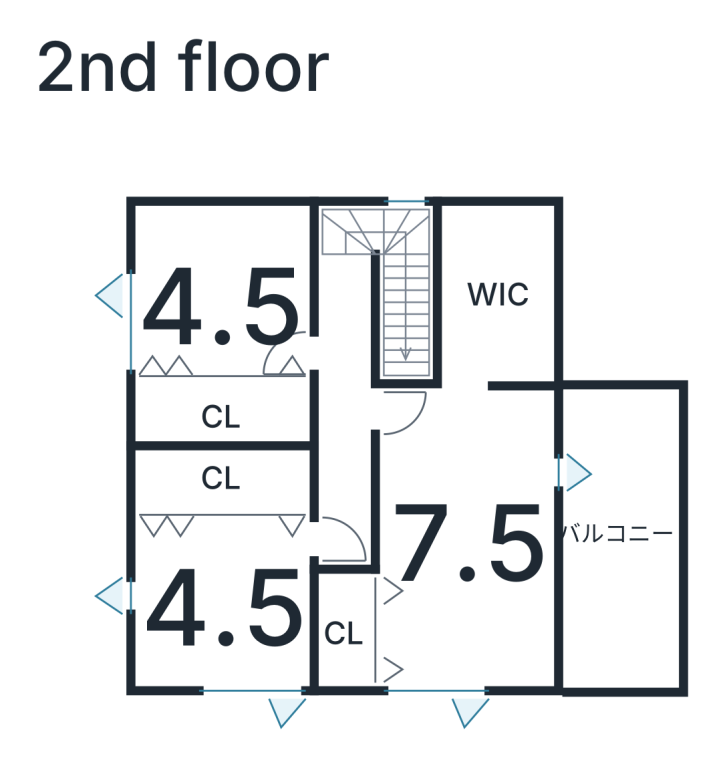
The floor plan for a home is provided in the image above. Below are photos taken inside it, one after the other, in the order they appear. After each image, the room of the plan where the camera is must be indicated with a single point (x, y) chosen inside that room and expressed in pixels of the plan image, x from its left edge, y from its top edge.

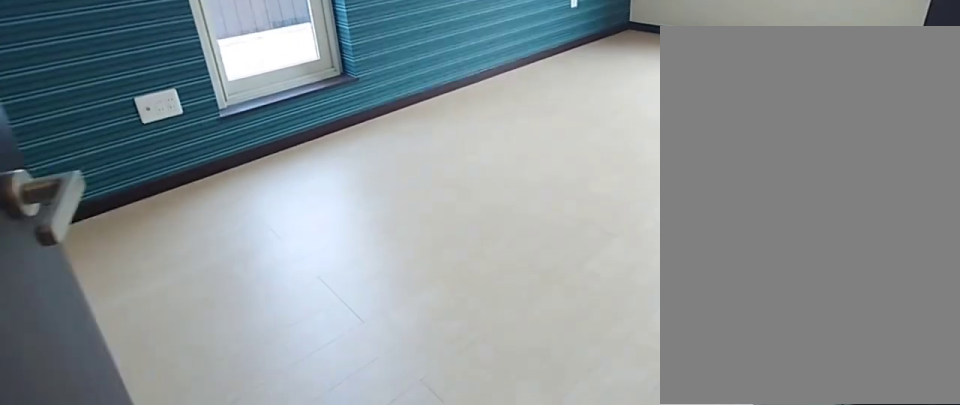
(462, 542)
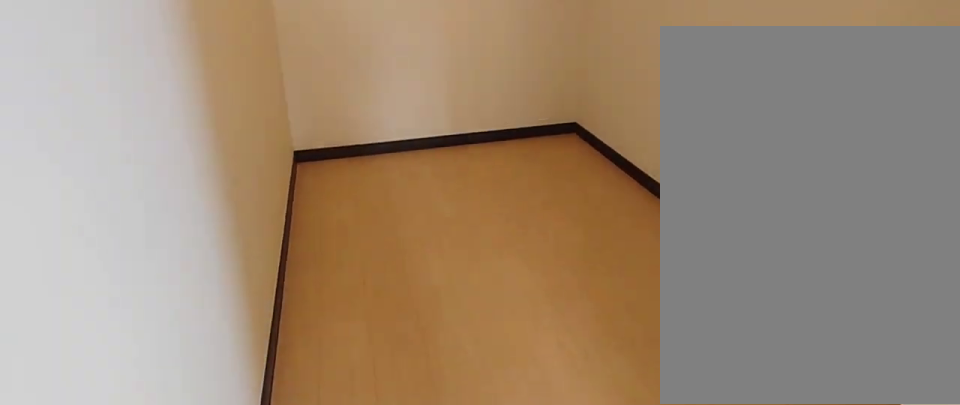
(495, 314)
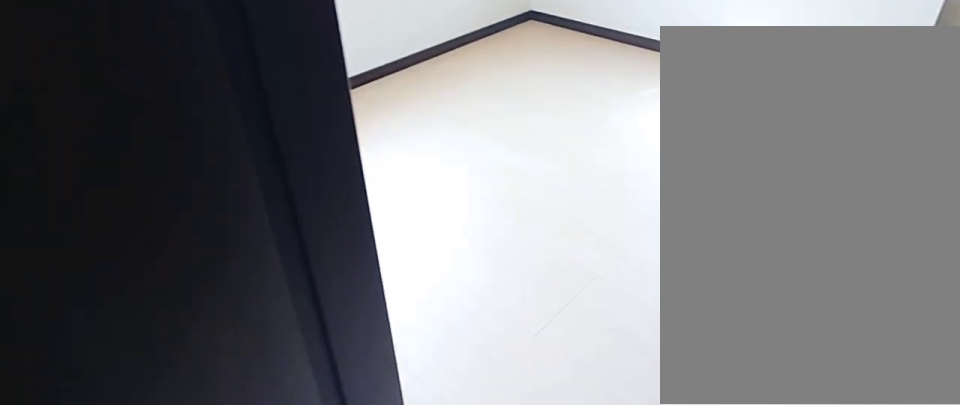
(226, 621)
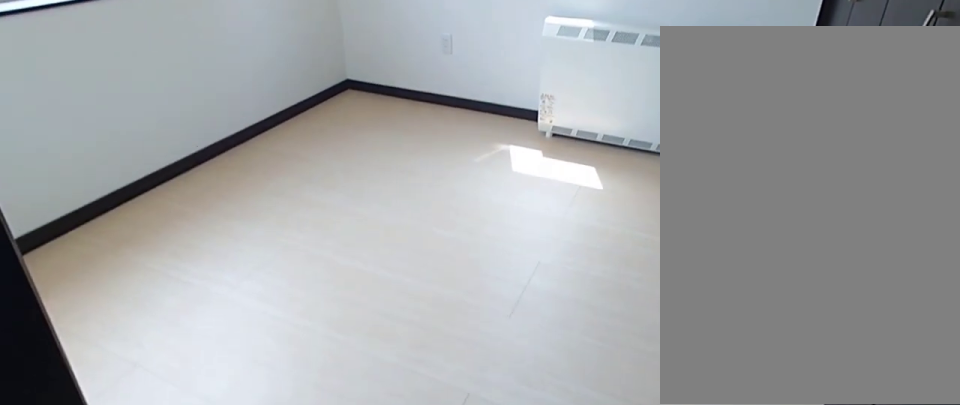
(226, 621)
